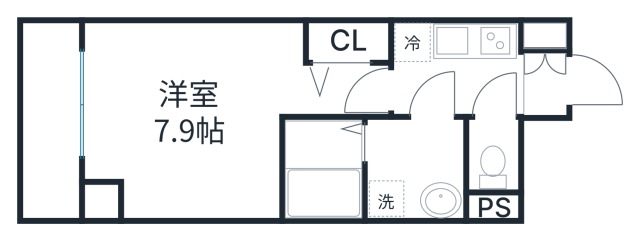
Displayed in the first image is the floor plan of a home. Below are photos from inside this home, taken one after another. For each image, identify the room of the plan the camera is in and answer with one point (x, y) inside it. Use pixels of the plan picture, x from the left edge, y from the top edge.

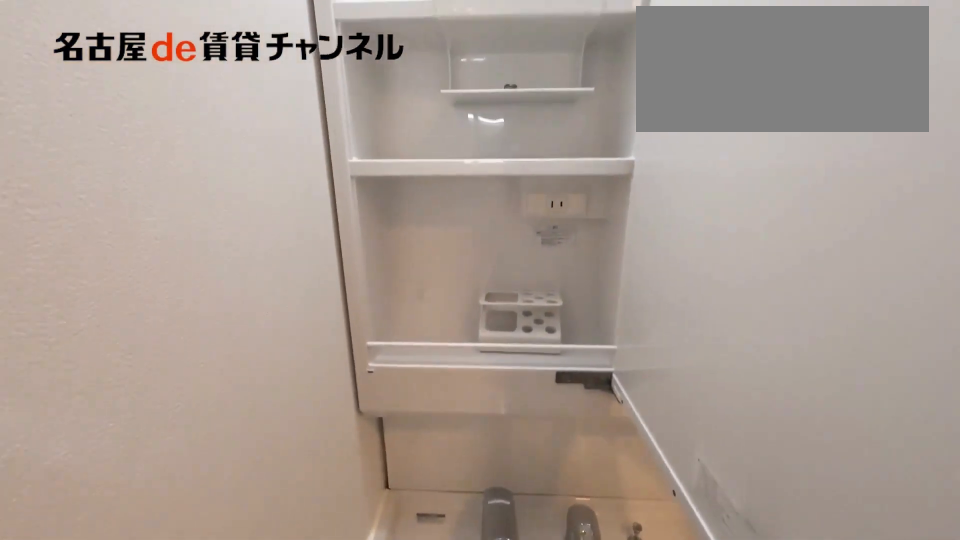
(414, 168)
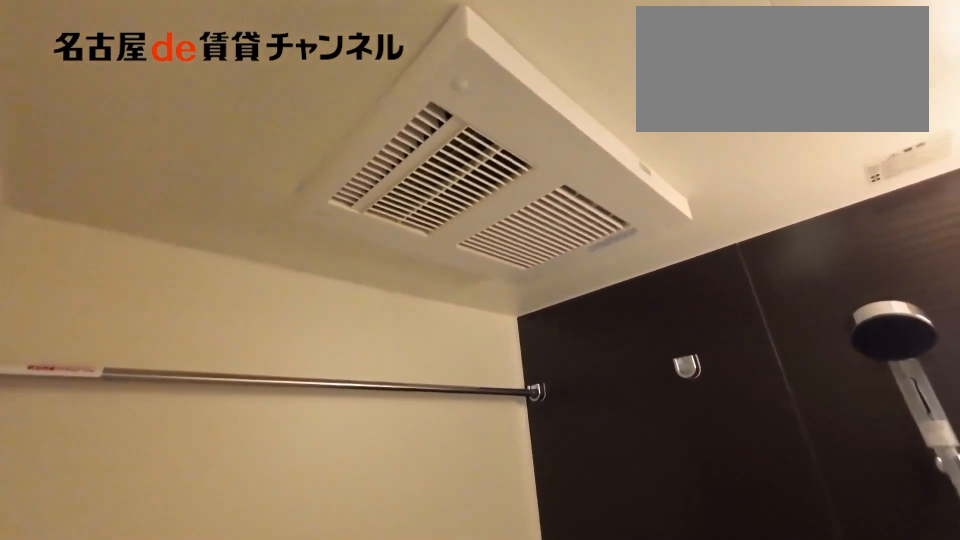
(324, 170)
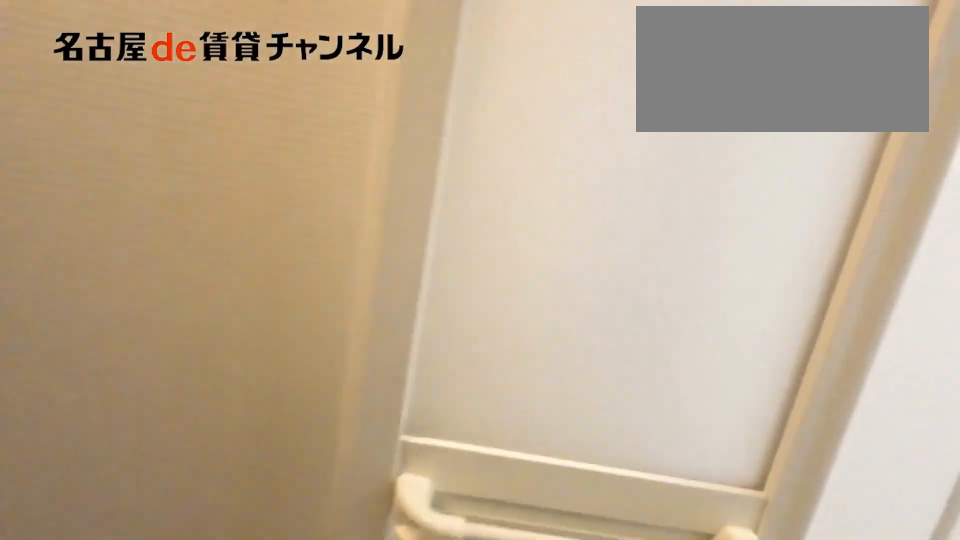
(324, 170)
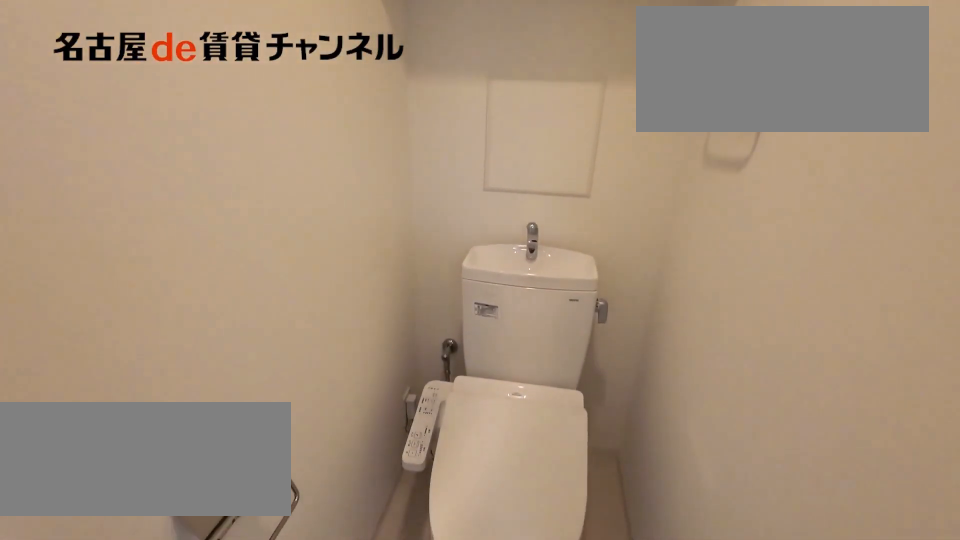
(492, 170)
